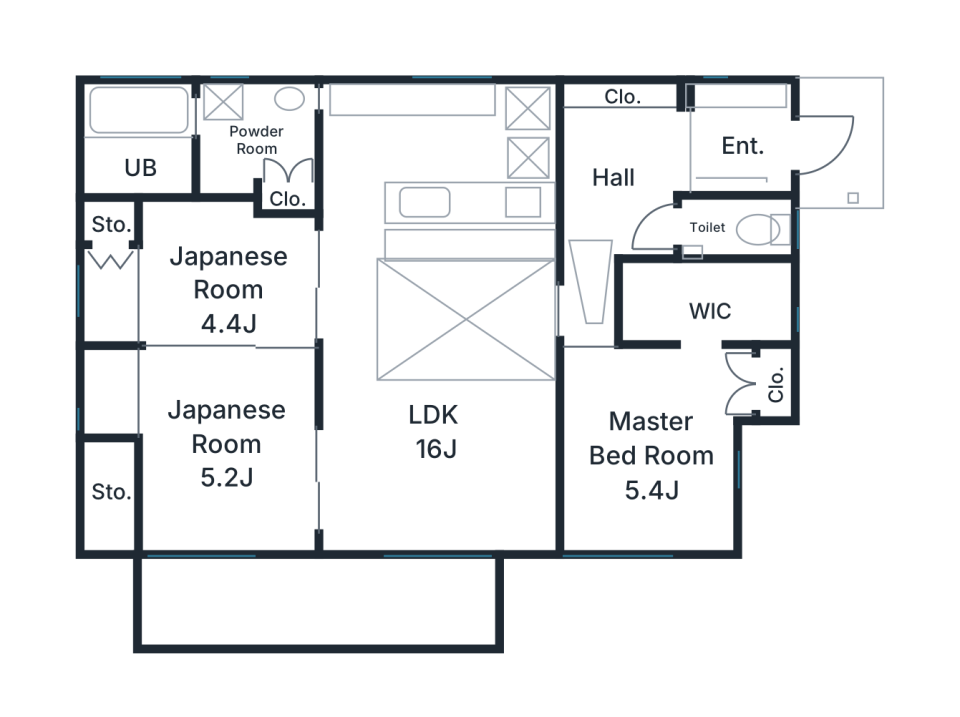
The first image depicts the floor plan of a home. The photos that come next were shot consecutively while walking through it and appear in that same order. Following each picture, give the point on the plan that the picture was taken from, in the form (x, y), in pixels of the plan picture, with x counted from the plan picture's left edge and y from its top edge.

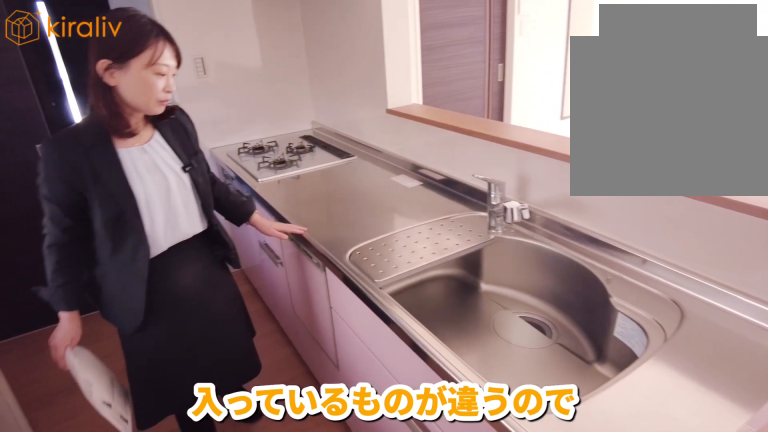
(416, 164)
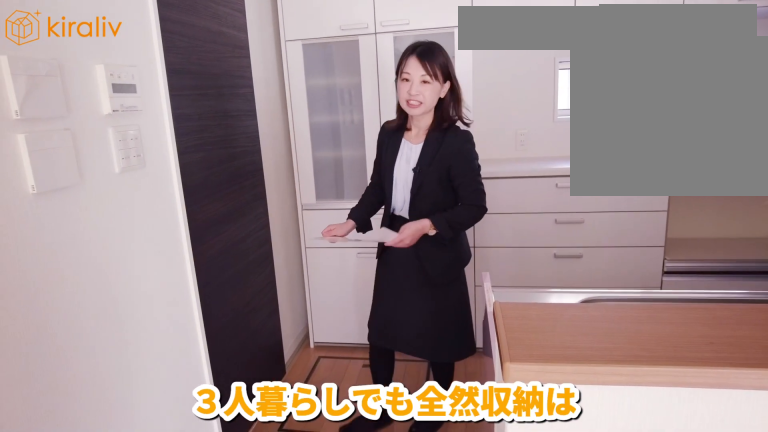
(355, 200)
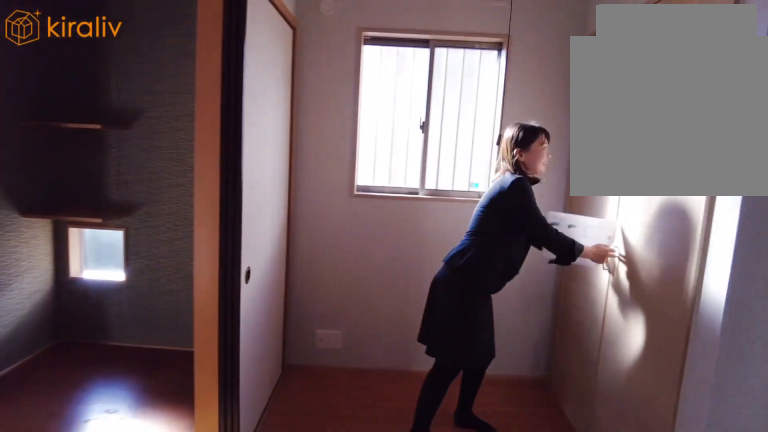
(157, 329)
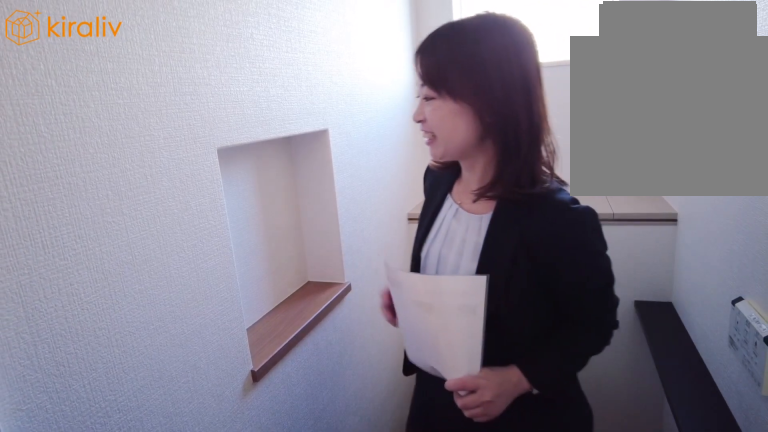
(651, 241)
